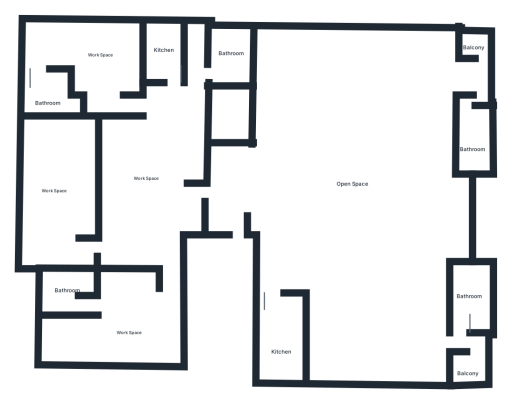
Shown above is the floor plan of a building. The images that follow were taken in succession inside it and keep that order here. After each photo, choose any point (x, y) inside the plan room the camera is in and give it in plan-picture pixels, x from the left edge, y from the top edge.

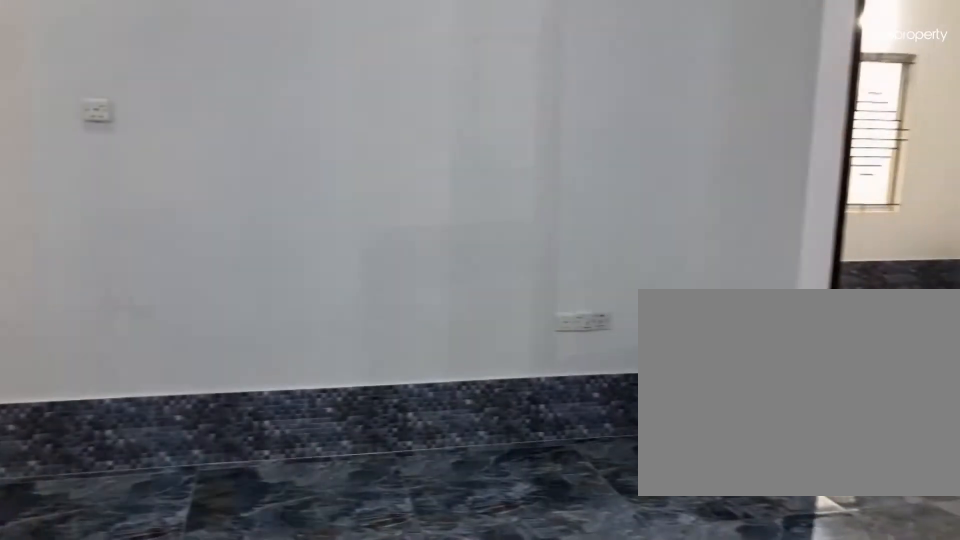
(155, 166)
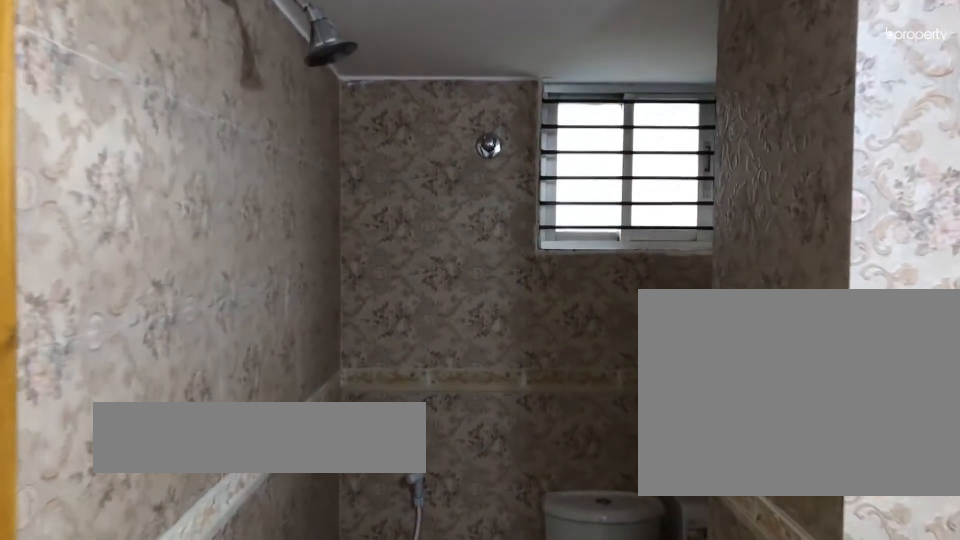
(64, 295)
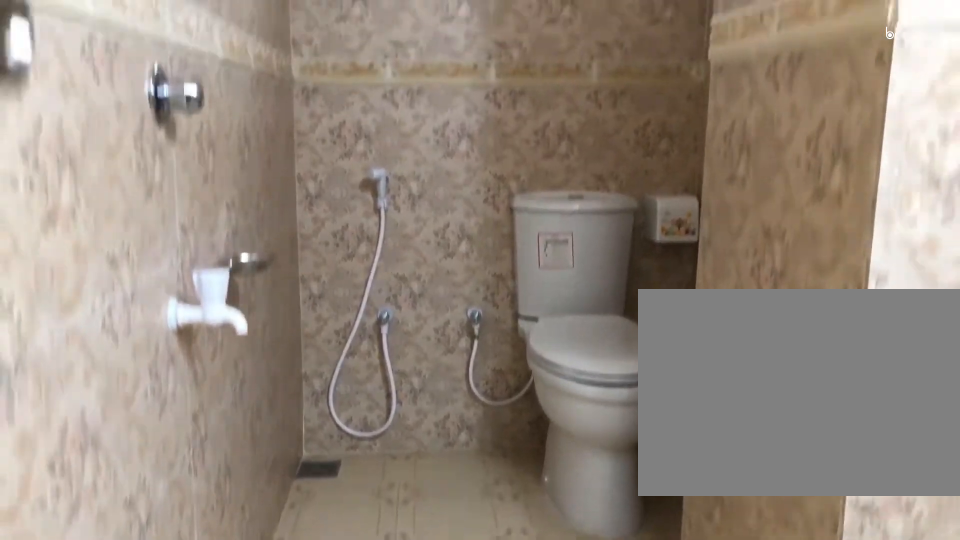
(64, 295)
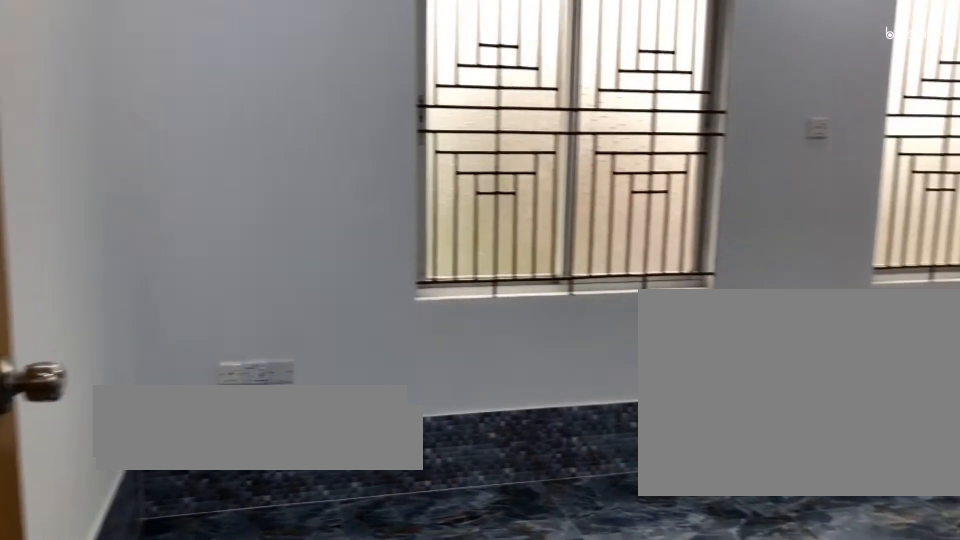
(66, 181)
